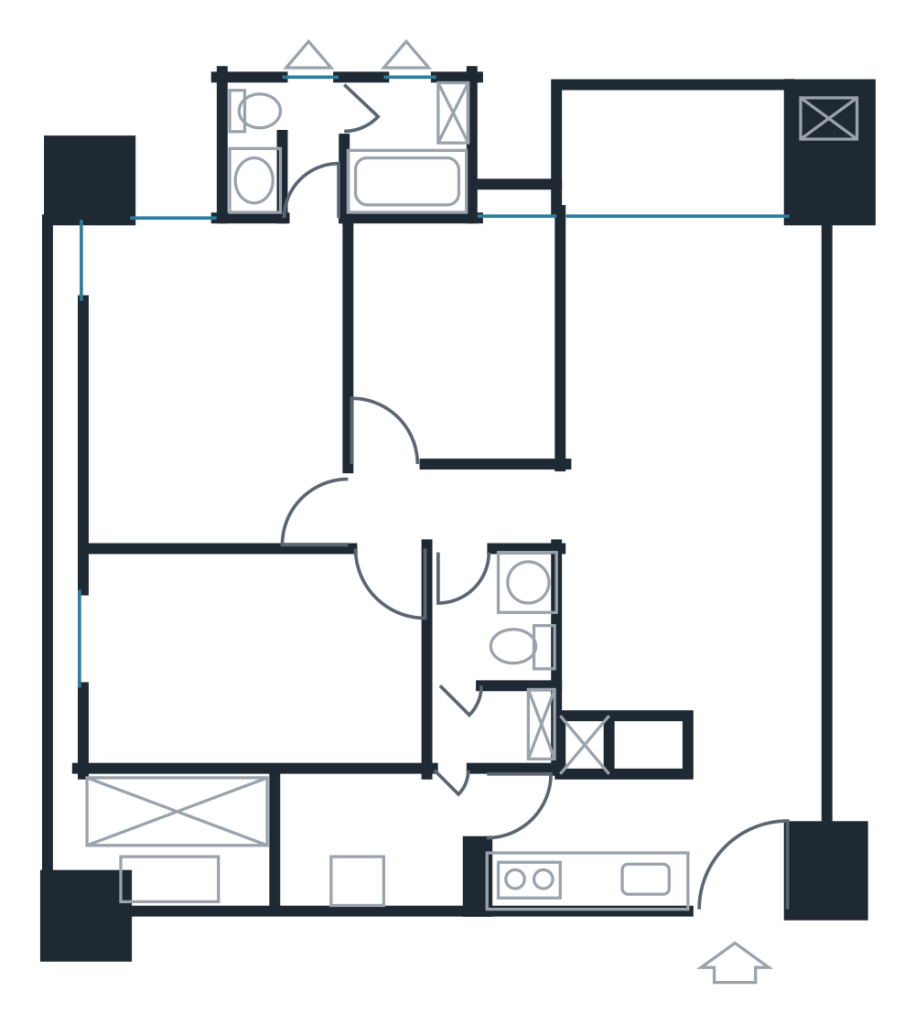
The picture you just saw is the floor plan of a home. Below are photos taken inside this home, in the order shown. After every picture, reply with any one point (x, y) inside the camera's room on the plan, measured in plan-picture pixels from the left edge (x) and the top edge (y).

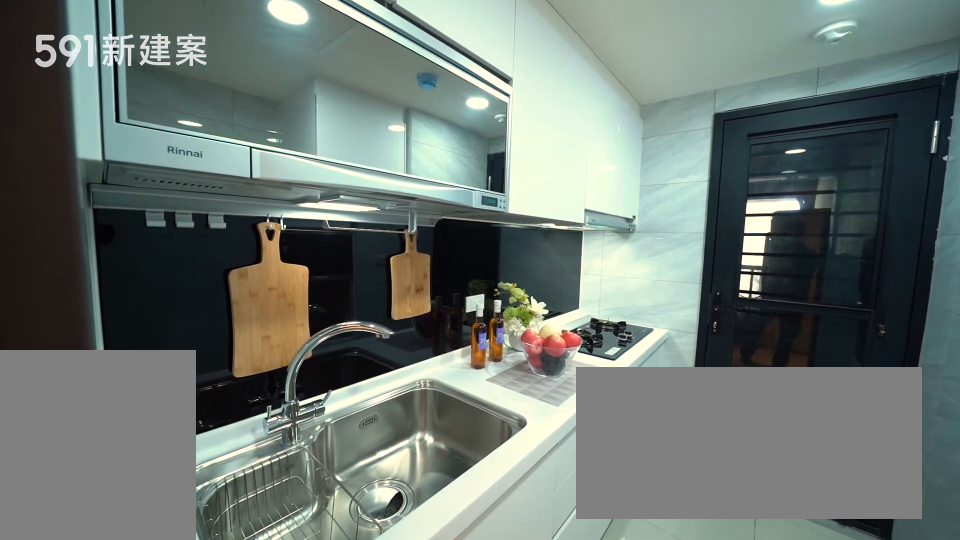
(583, 843)
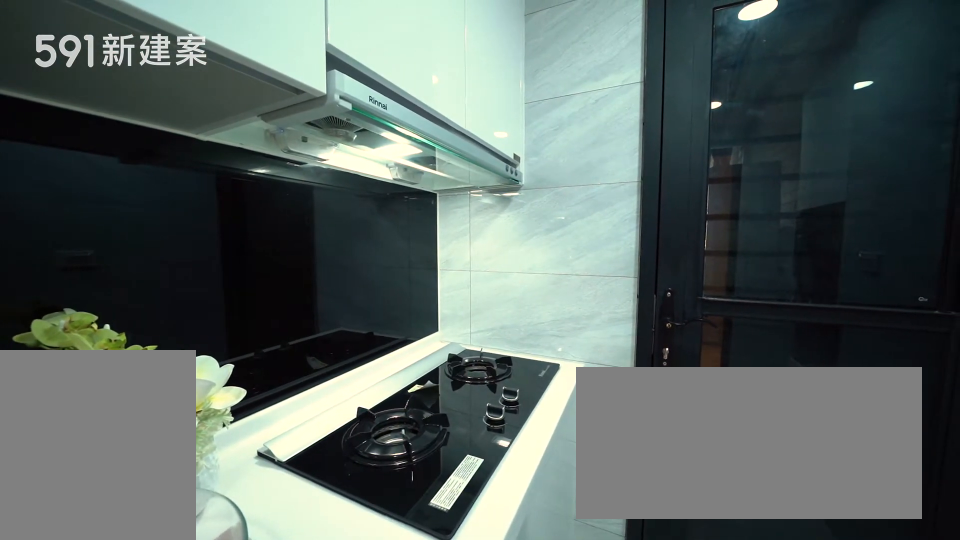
(583, 843)
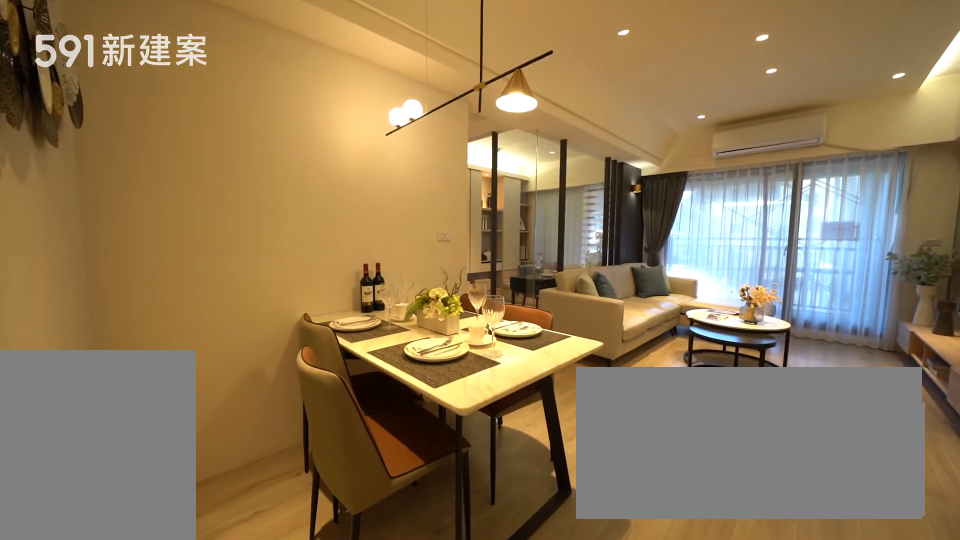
(643, 627)
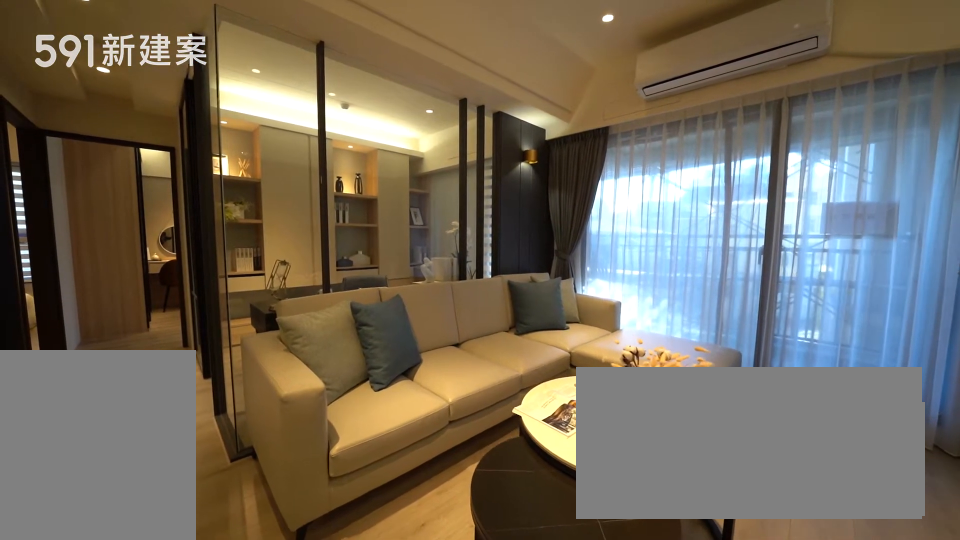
(680, 336)
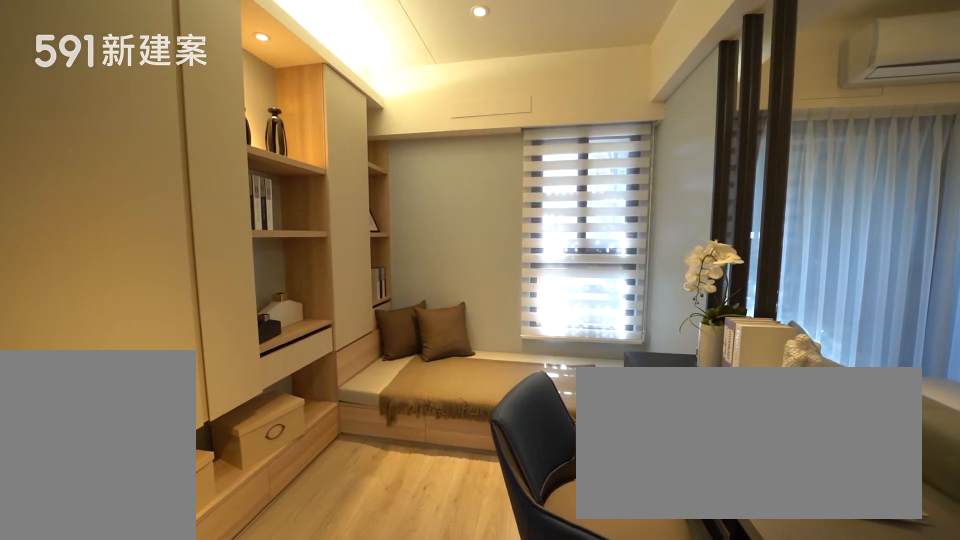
(449, 333)
